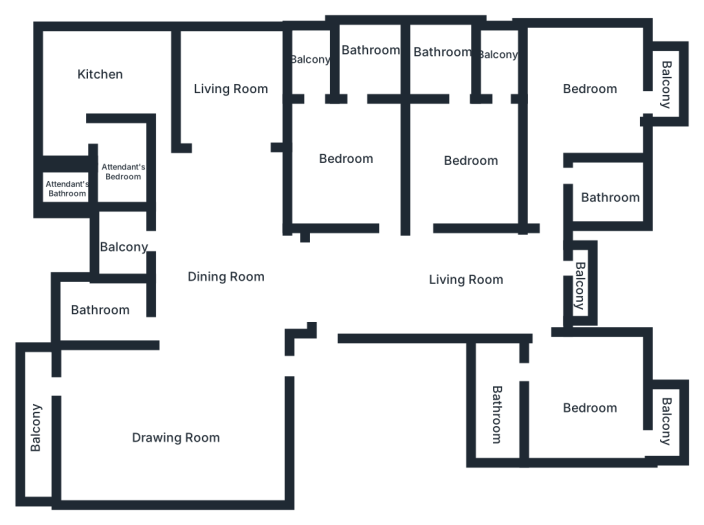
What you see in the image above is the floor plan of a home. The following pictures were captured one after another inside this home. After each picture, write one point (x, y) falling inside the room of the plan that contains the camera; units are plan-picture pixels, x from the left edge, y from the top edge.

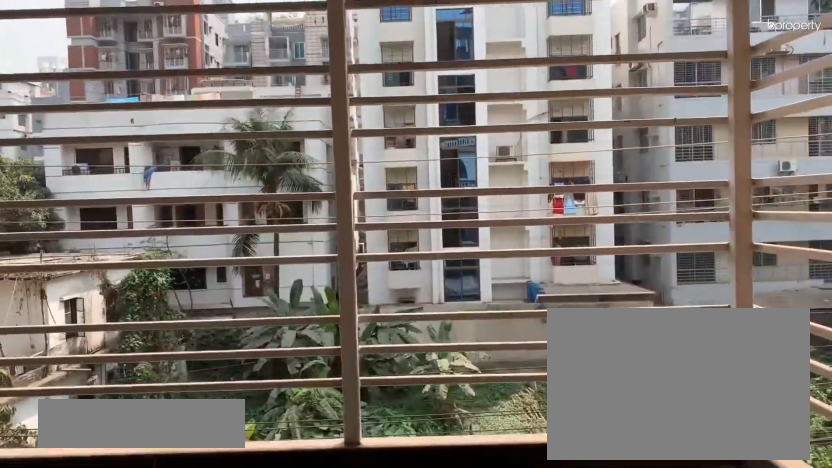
(665, 76)
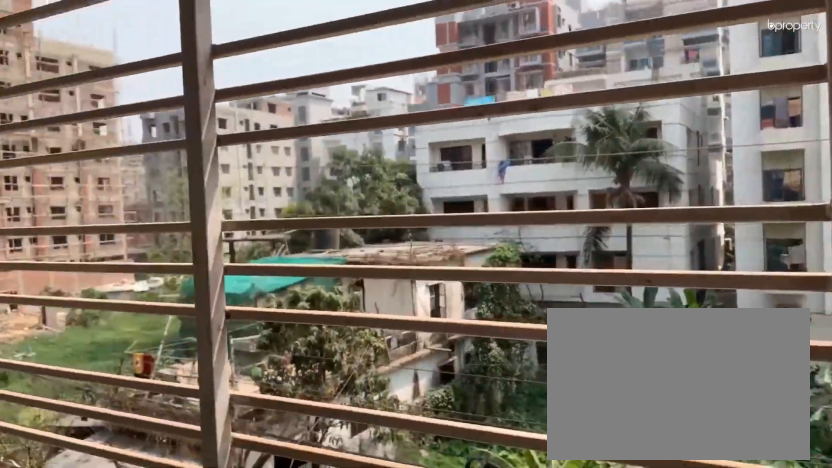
(665, 76)
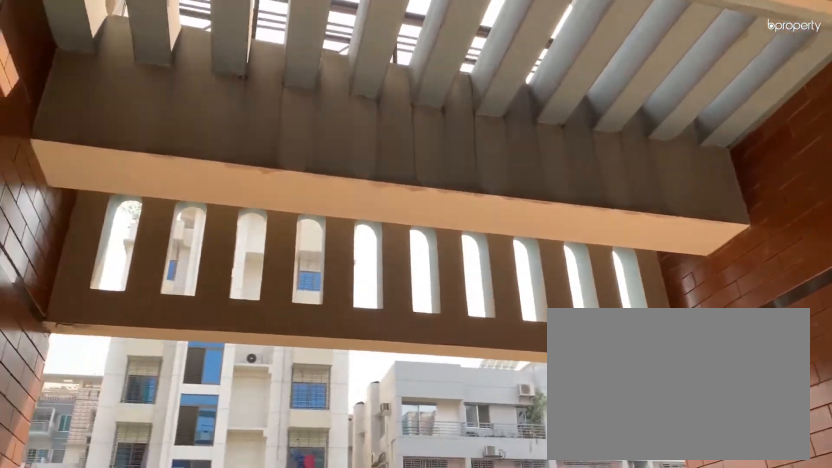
(580, 288)
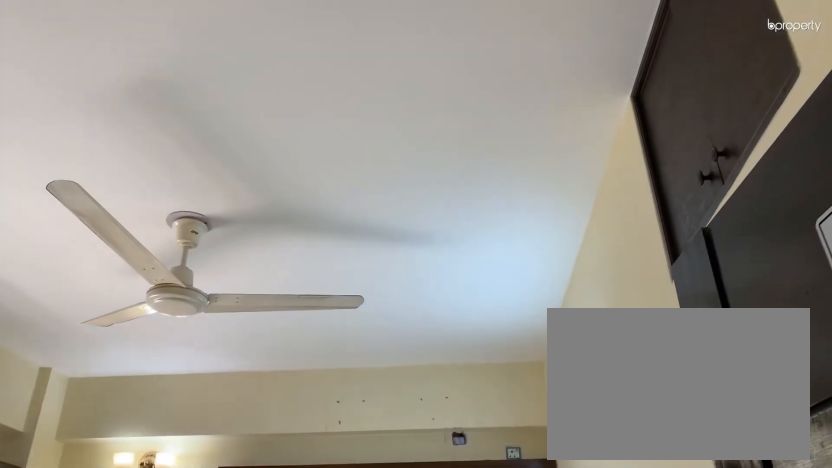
(580, 399)
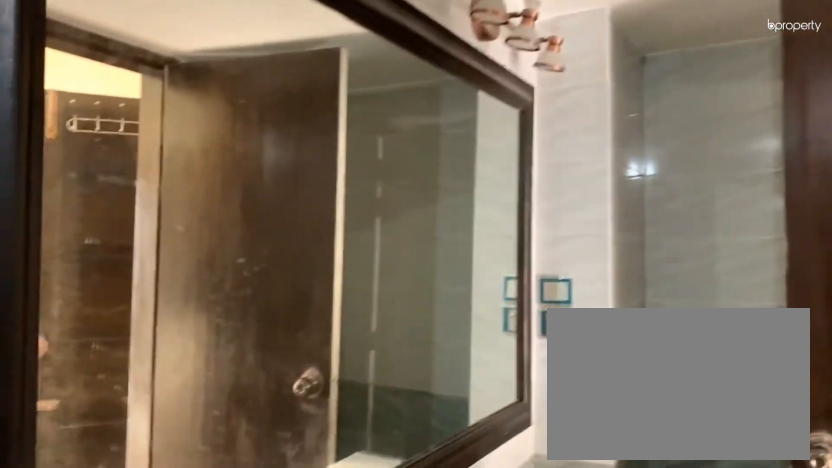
(497, 407)
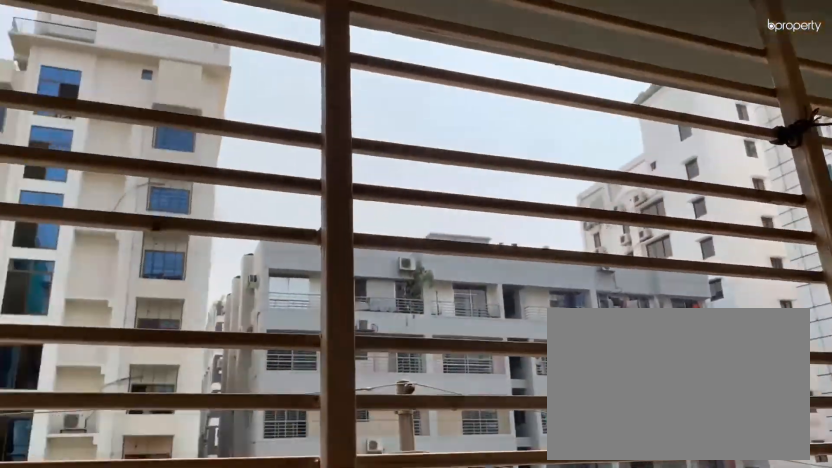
(670, 413)
